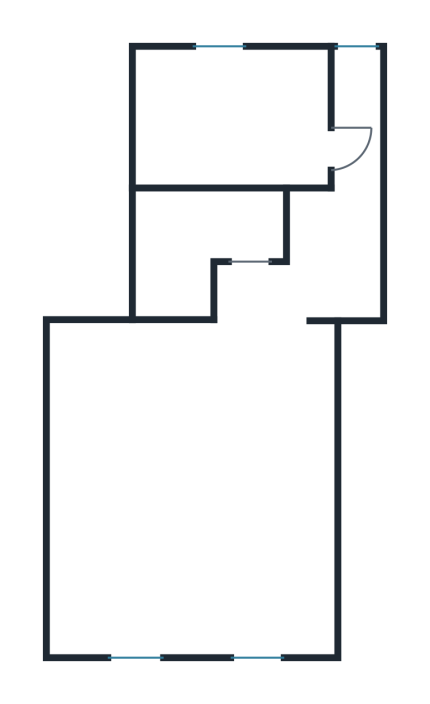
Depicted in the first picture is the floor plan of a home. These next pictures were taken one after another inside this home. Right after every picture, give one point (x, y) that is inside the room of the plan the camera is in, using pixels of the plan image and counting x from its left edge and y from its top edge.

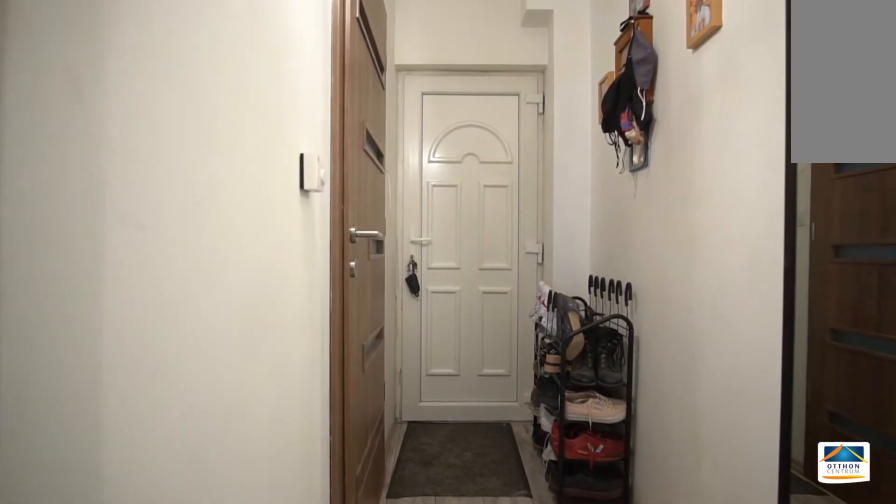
(355, 204)
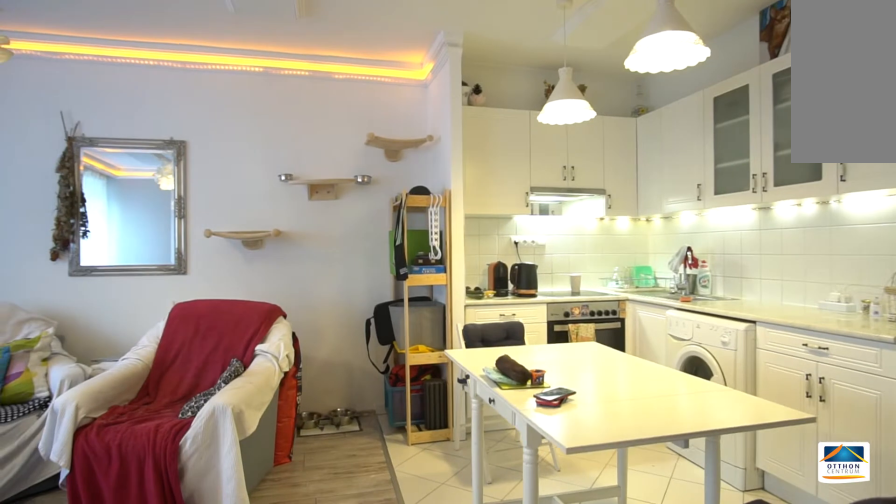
(200, 492)
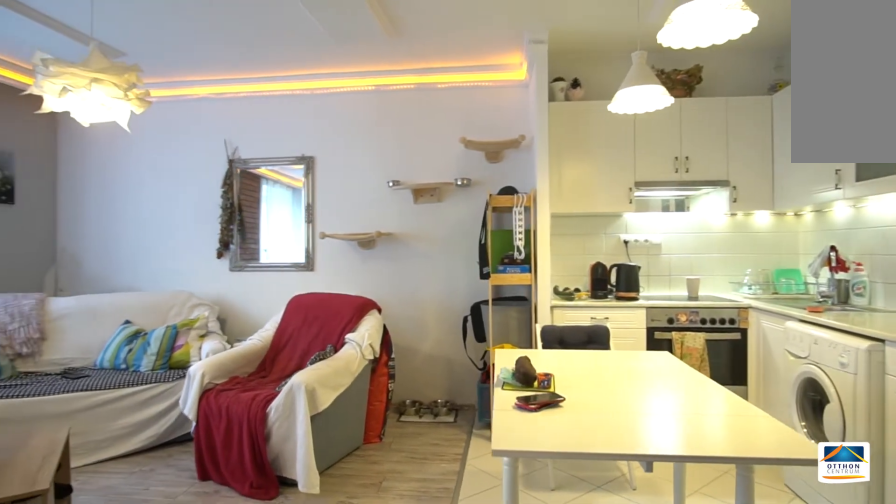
(200, 492)
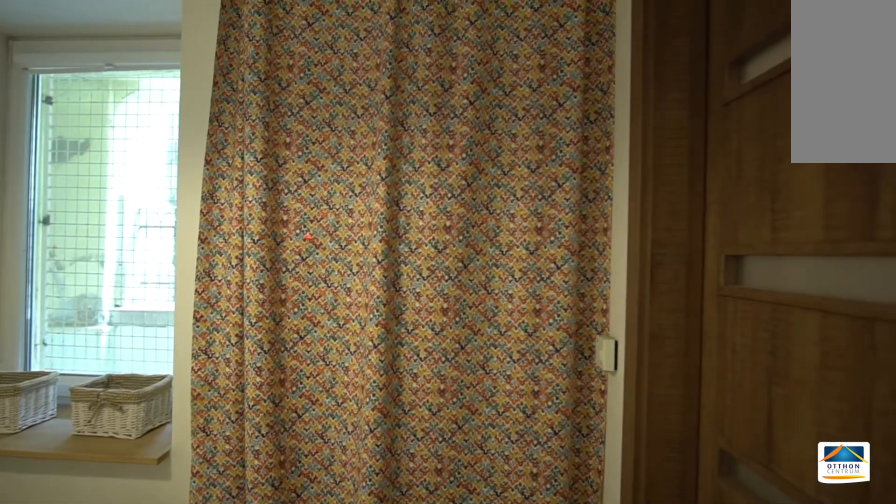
(220, 108)
